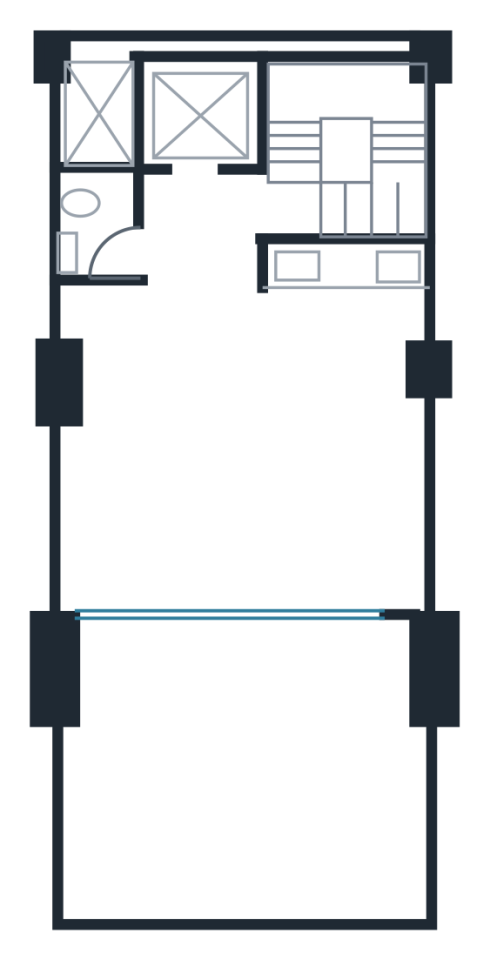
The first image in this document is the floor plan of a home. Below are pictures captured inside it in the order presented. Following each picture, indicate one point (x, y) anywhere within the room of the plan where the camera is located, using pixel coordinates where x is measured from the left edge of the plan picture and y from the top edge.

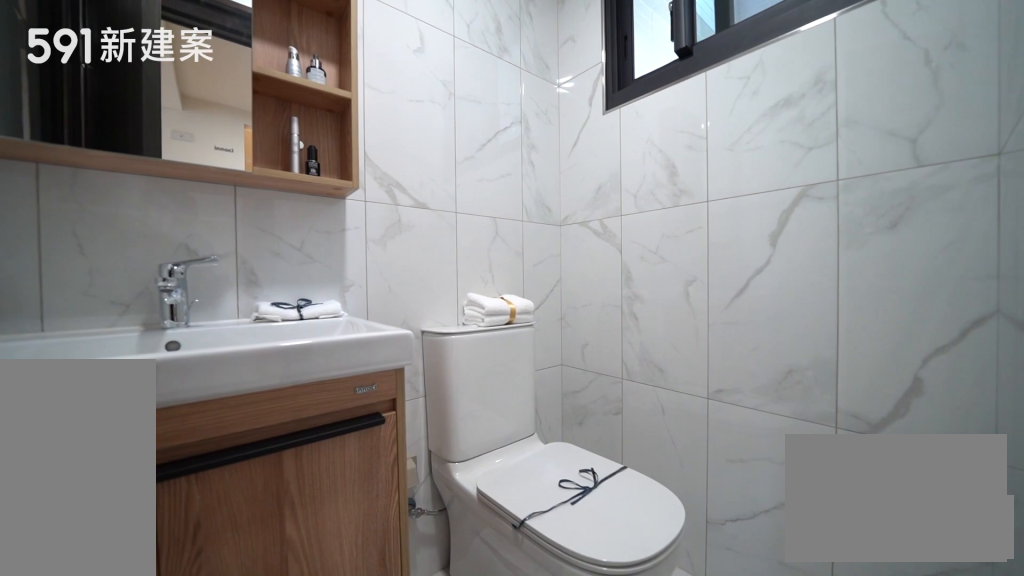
(95, 225)
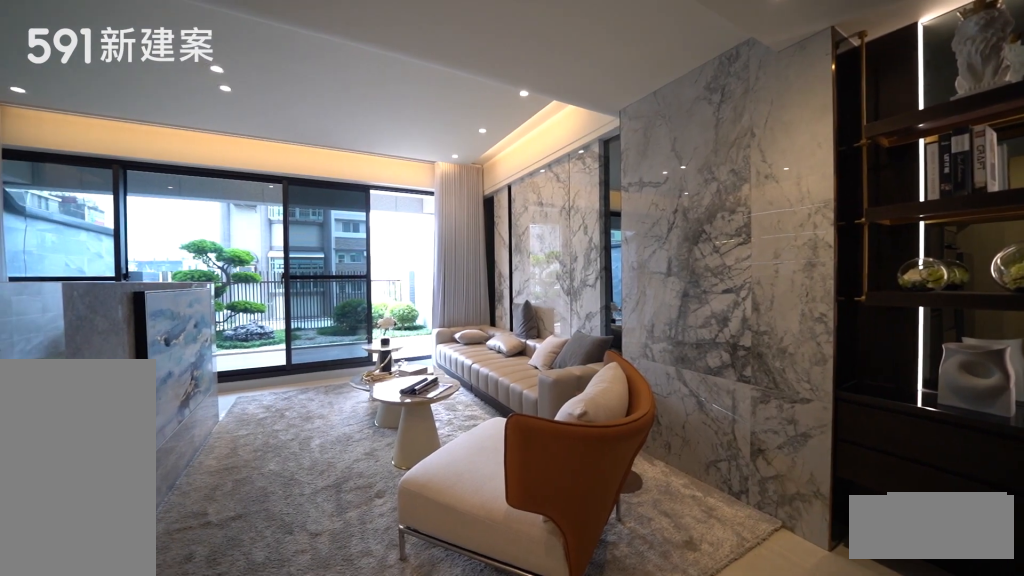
(168, 453)
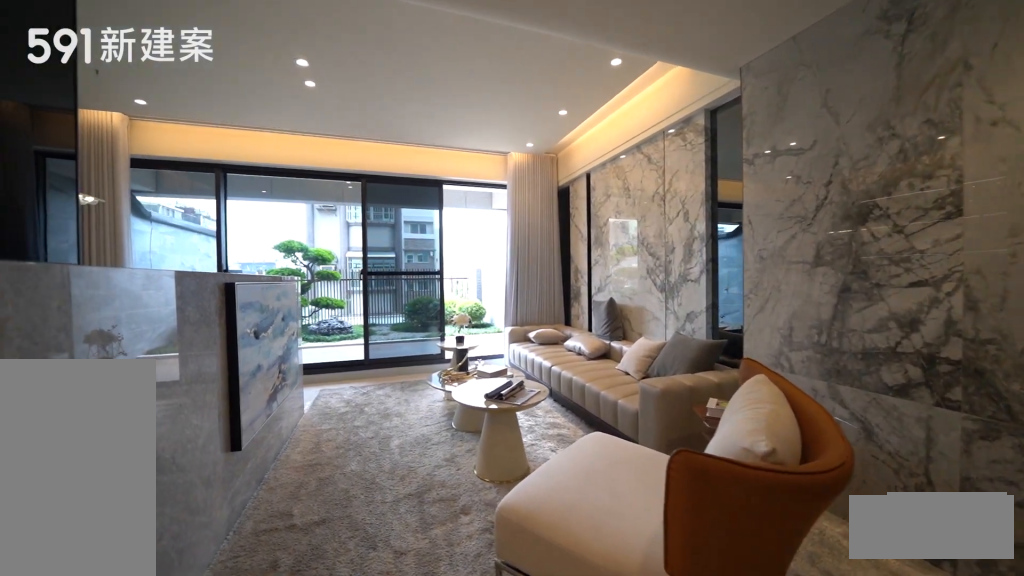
(168, 453)
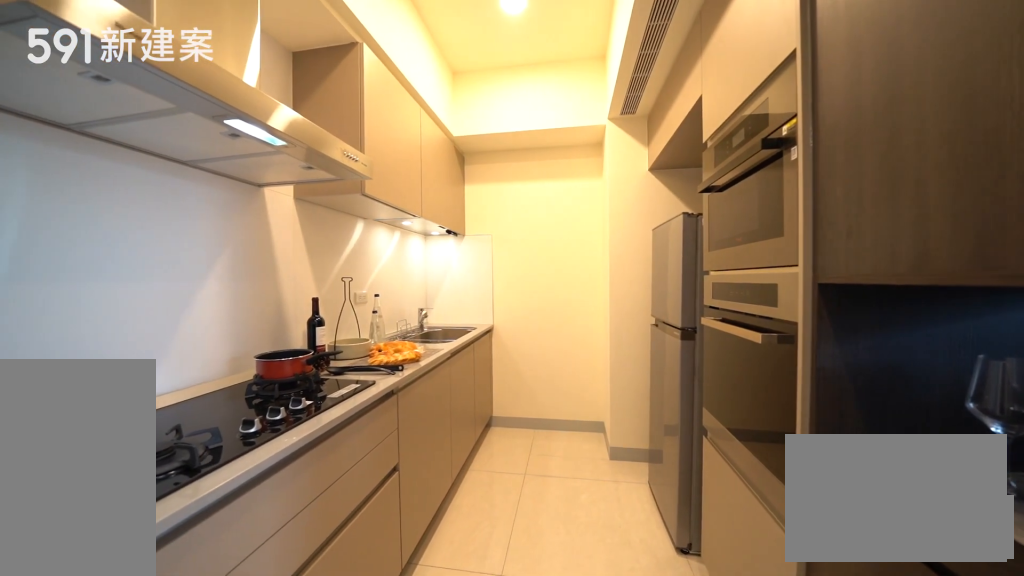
(359, 307)
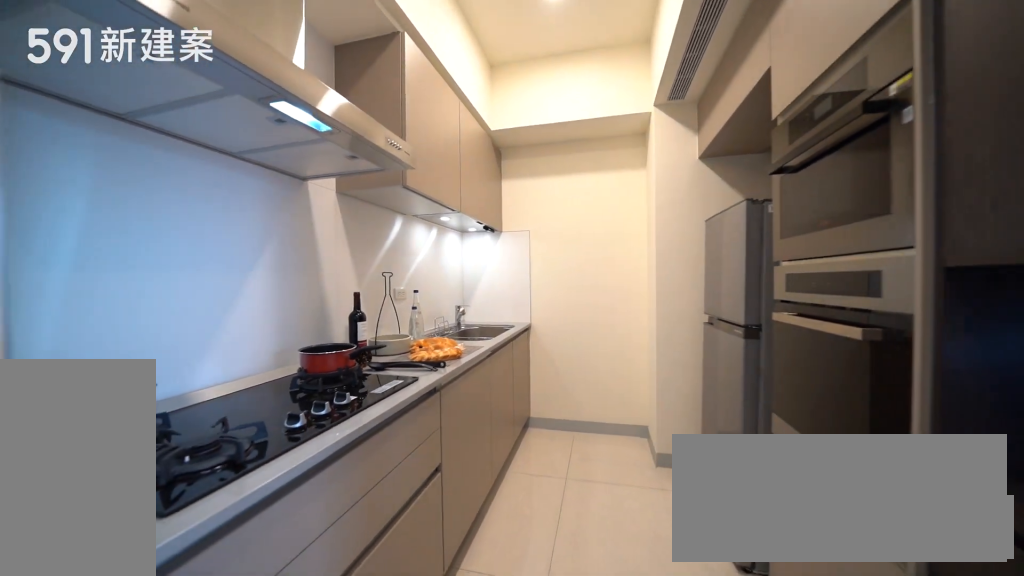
(359, 307)
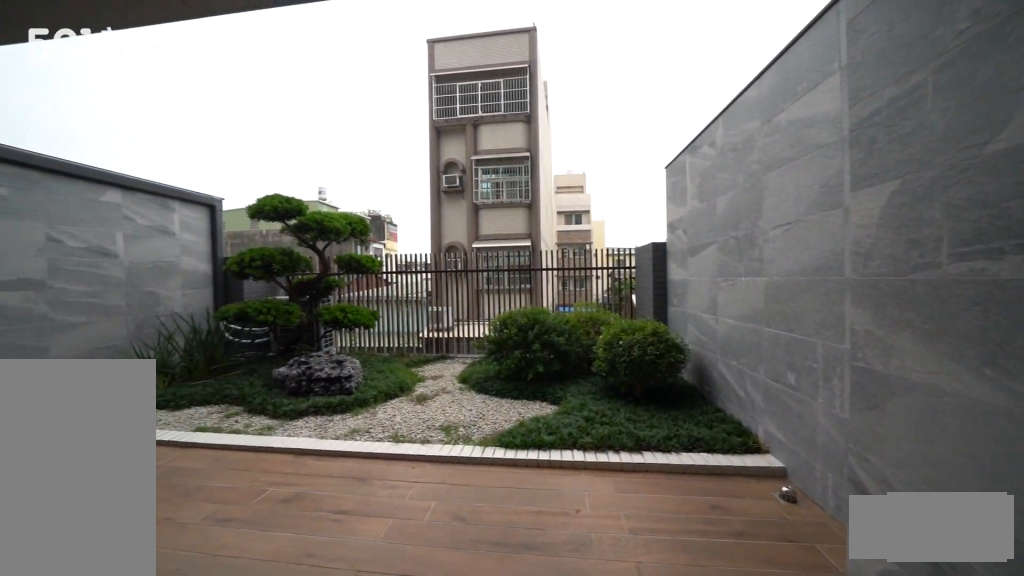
(243, 776)
